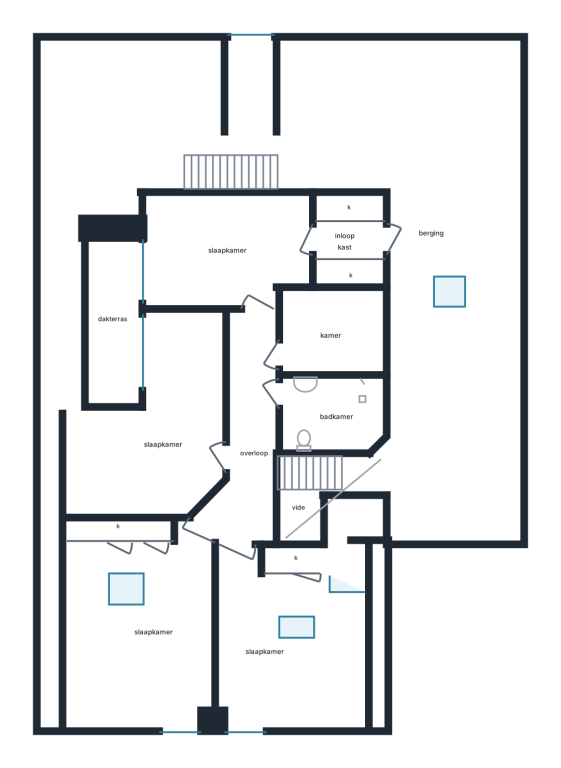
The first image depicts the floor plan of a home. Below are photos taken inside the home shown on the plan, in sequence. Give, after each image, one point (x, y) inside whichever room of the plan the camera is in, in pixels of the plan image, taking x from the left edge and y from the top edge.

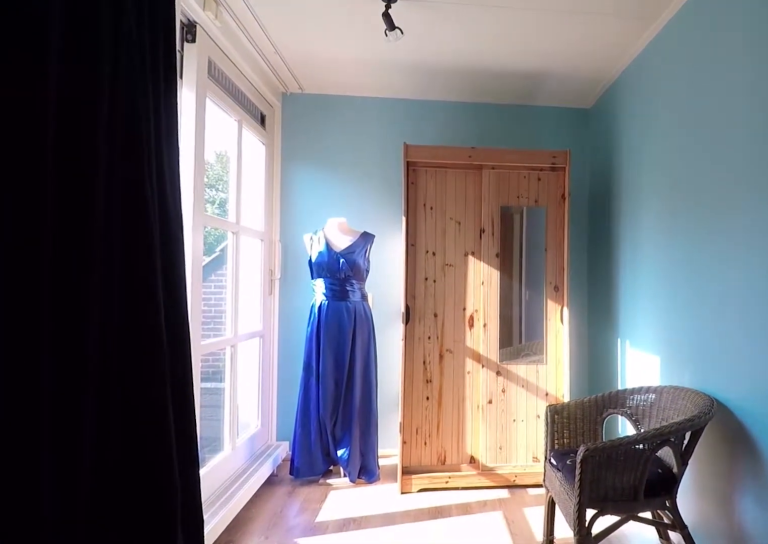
(171, 421)
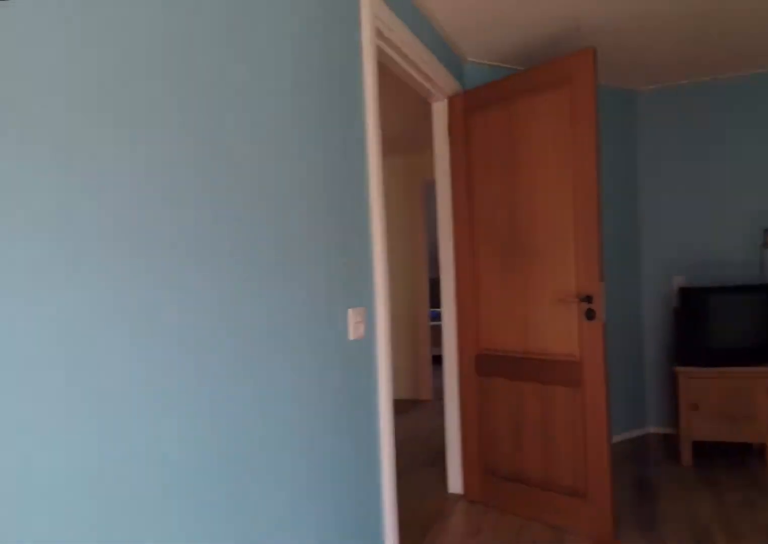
(171, 421)
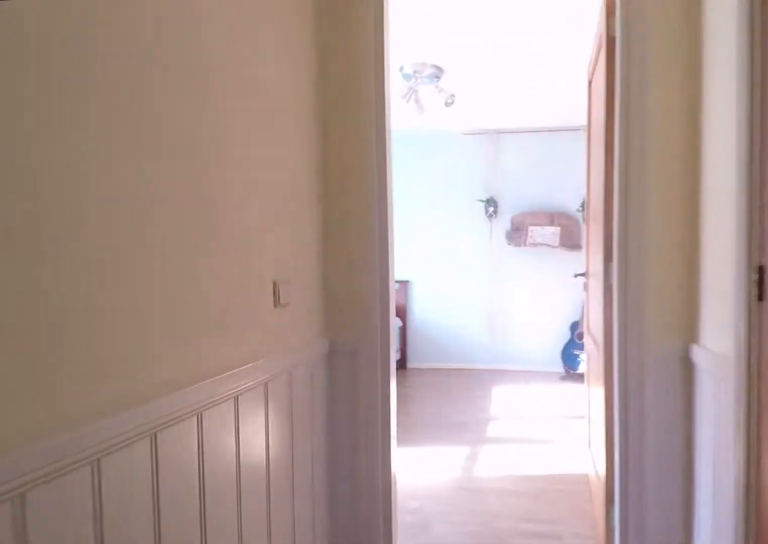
(248, 436)
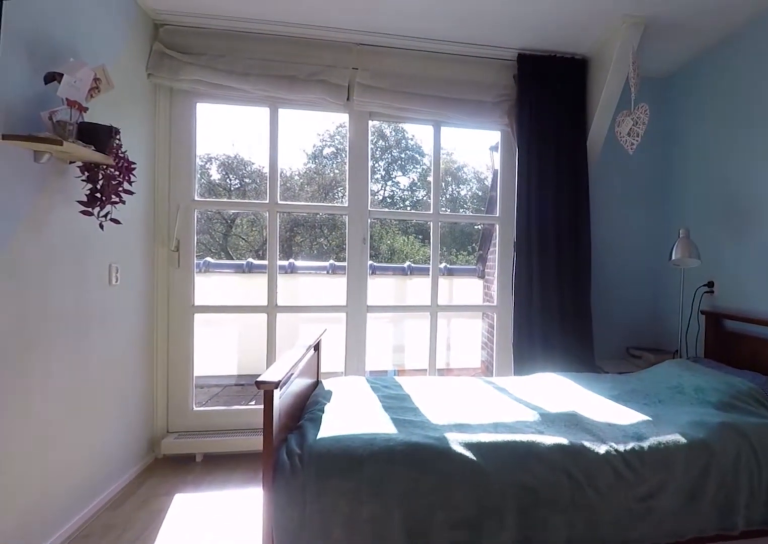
(225, 249)
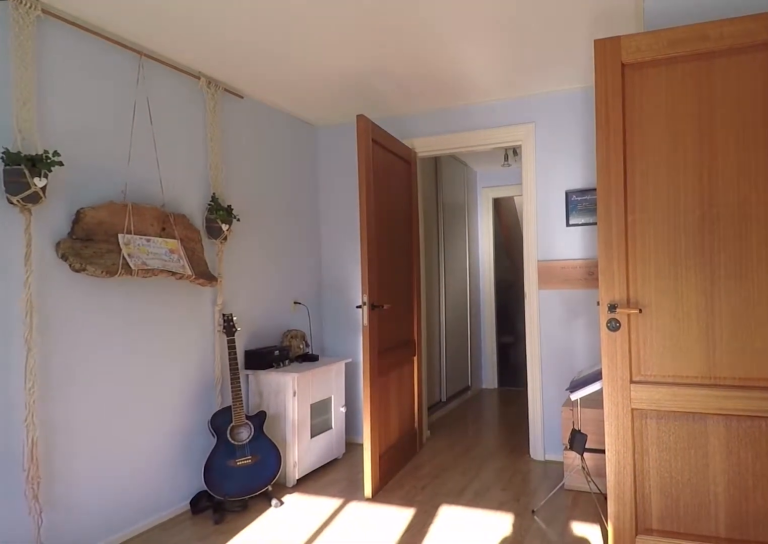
(225, 249)
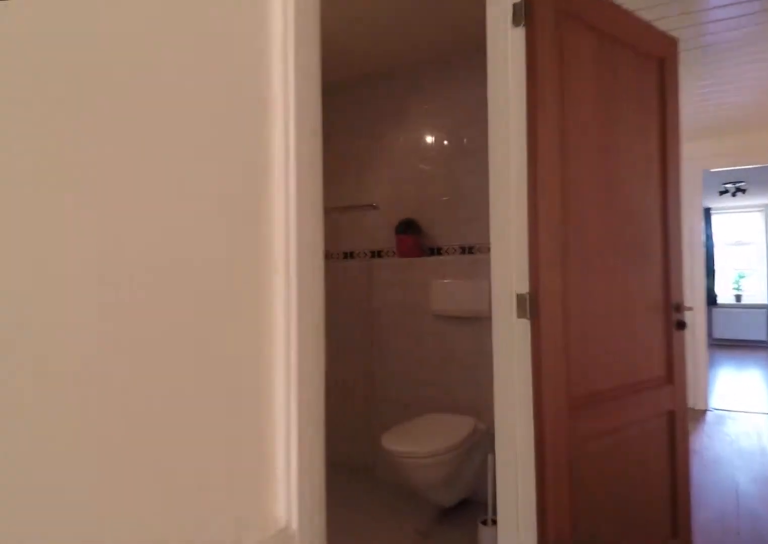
(248, 436)
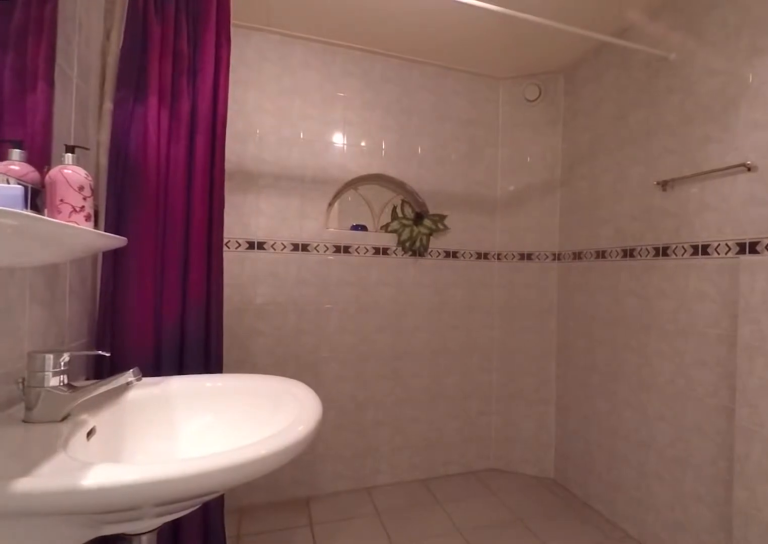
(331, 413)
